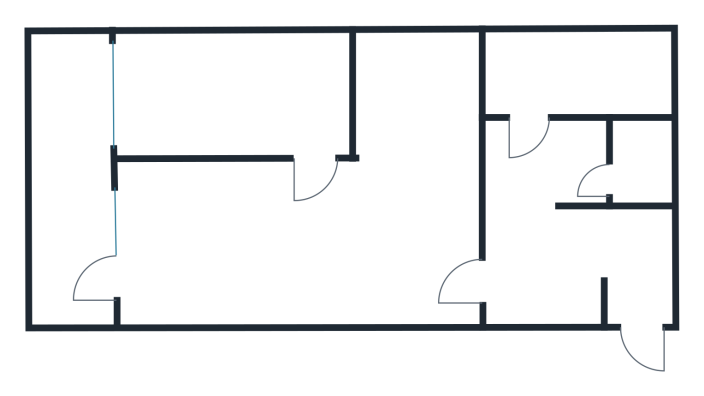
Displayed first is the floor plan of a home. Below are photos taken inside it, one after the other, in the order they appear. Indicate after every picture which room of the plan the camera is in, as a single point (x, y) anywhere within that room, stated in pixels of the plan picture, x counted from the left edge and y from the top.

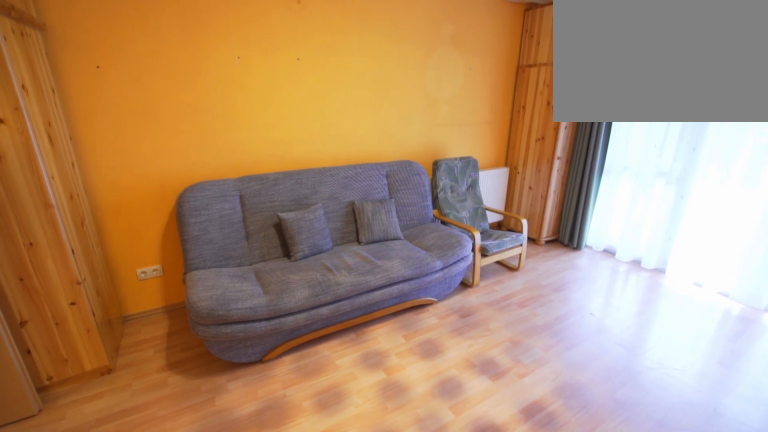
(300, 230)
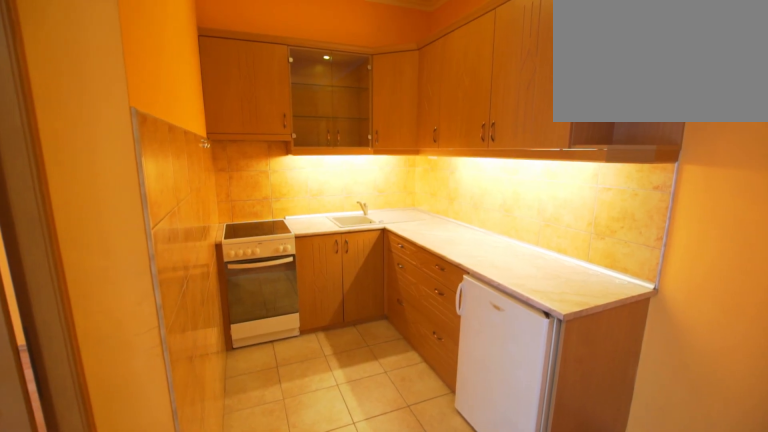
(300, 230)
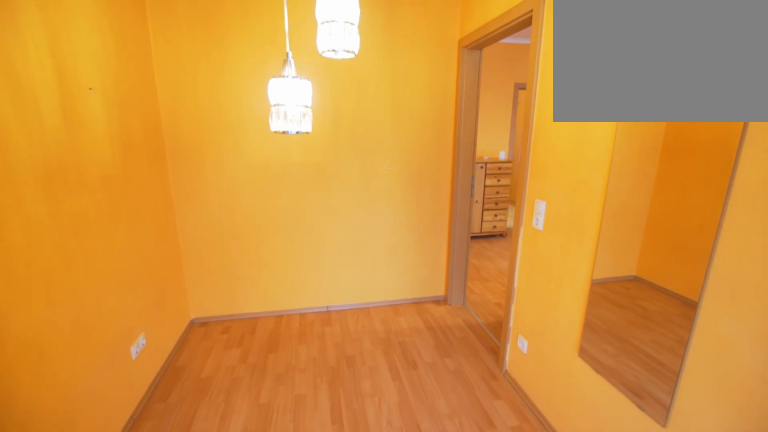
(238, 98)
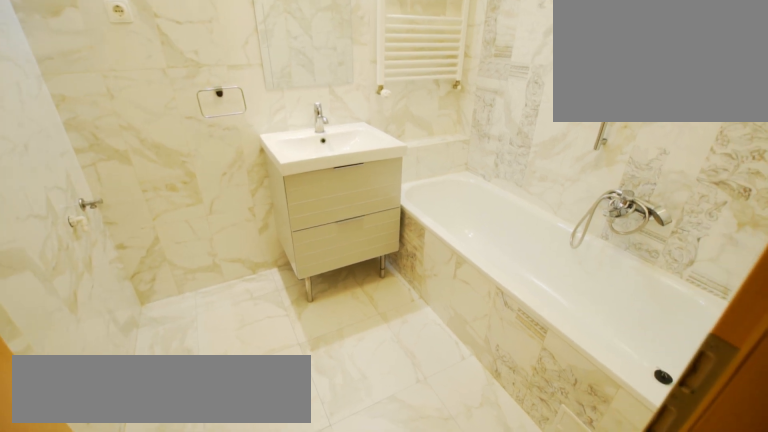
(569, 63)
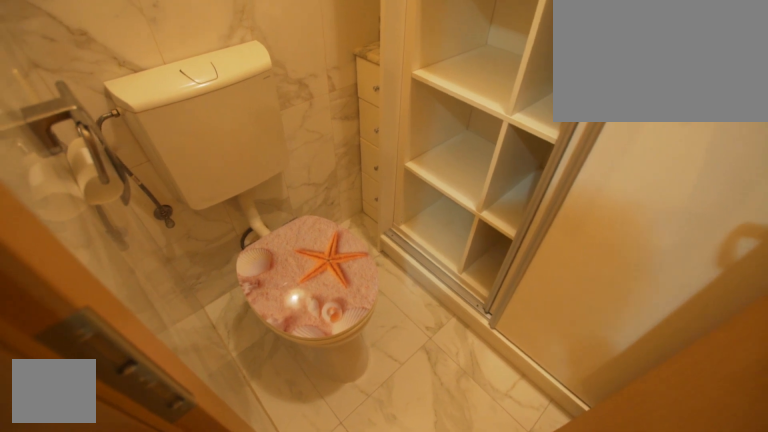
(640, 154)
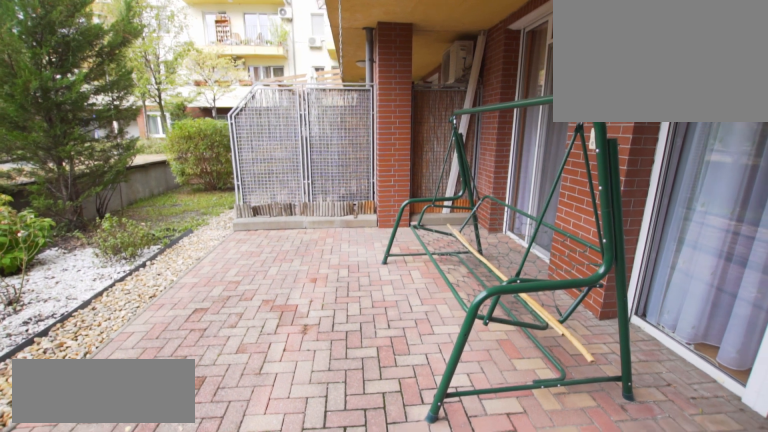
(70, 189)
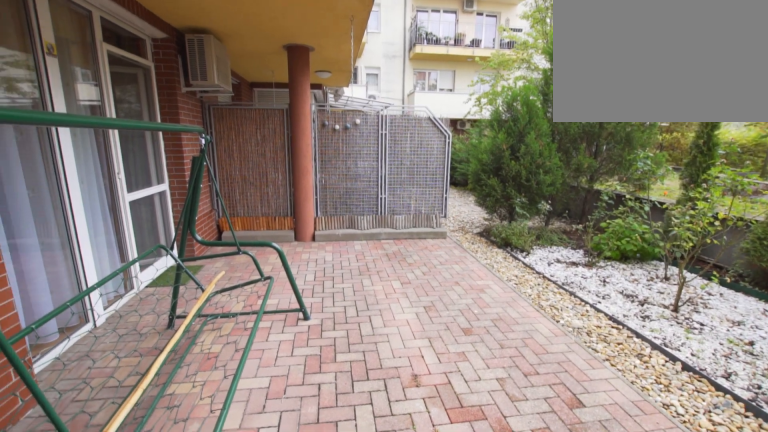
(70, 189)
